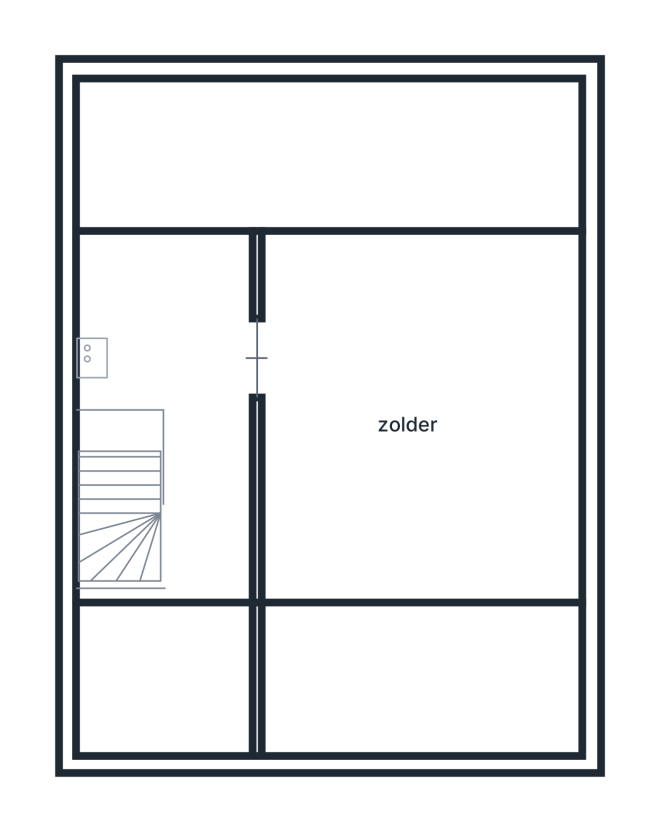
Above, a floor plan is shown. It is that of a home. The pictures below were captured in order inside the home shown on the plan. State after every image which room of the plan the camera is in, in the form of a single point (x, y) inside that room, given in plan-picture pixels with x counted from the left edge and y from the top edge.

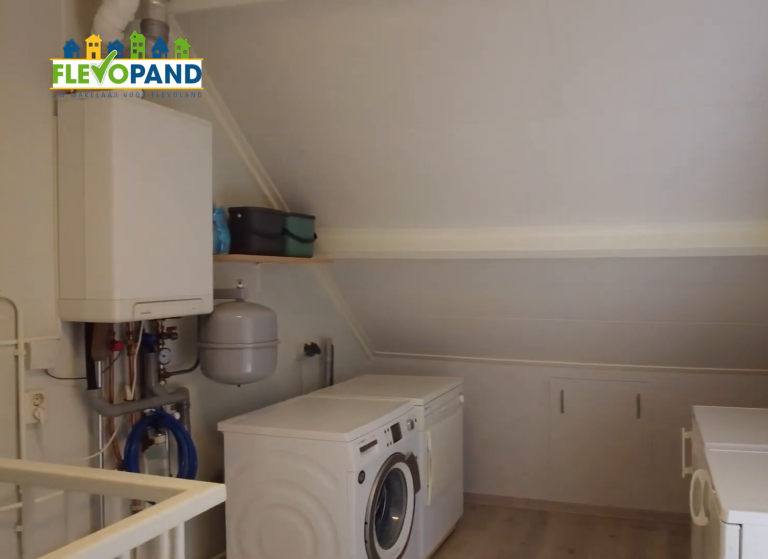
(198, 506)
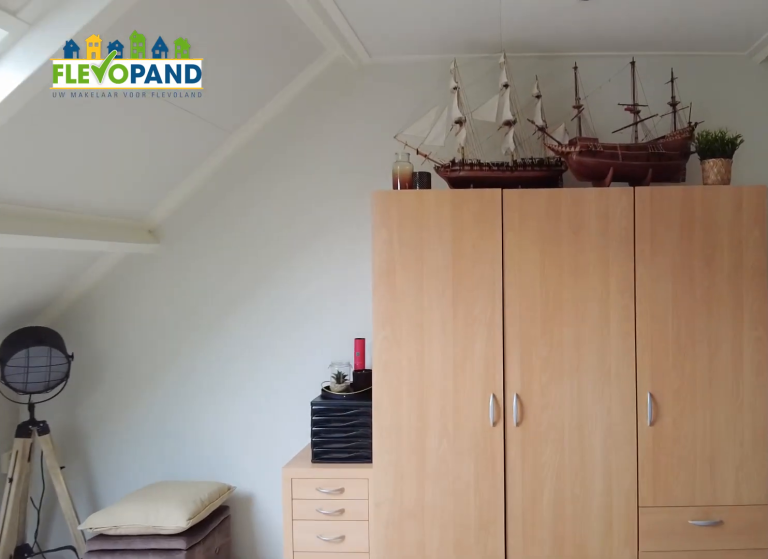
(420, 539)
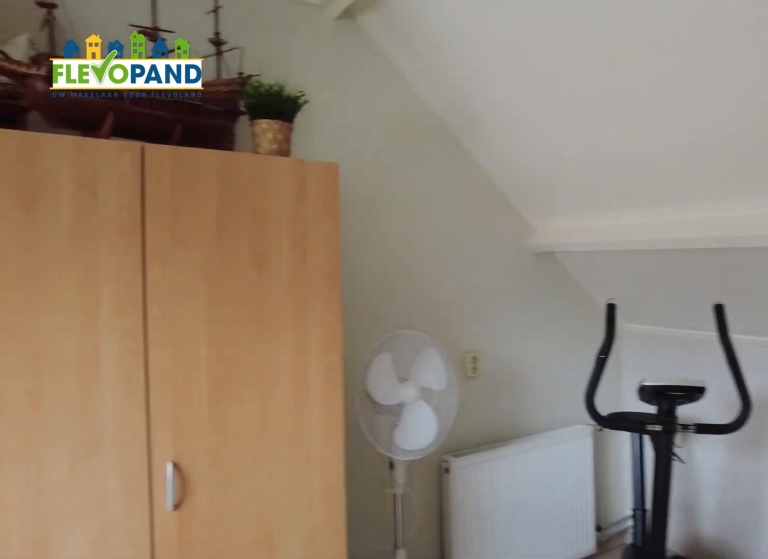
(420, 539)
